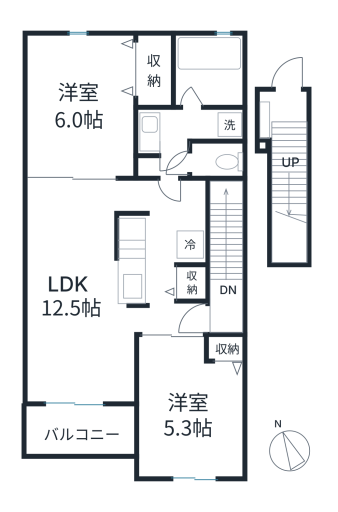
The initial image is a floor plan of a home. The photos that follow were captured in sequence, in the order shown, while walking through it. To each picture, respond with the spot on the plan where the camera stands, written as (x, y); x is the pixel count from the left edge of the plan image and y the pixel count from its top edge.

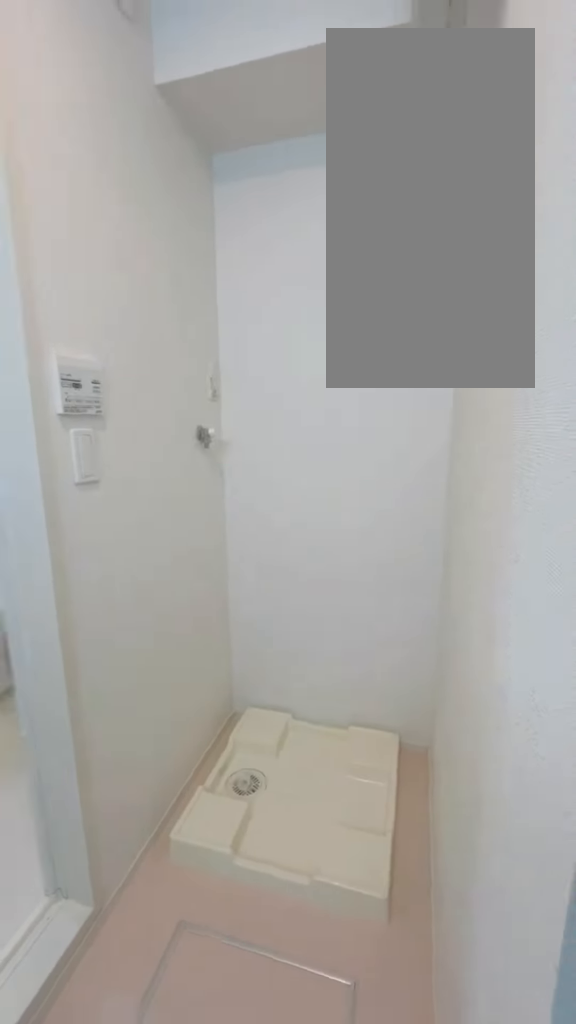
(176, 128)
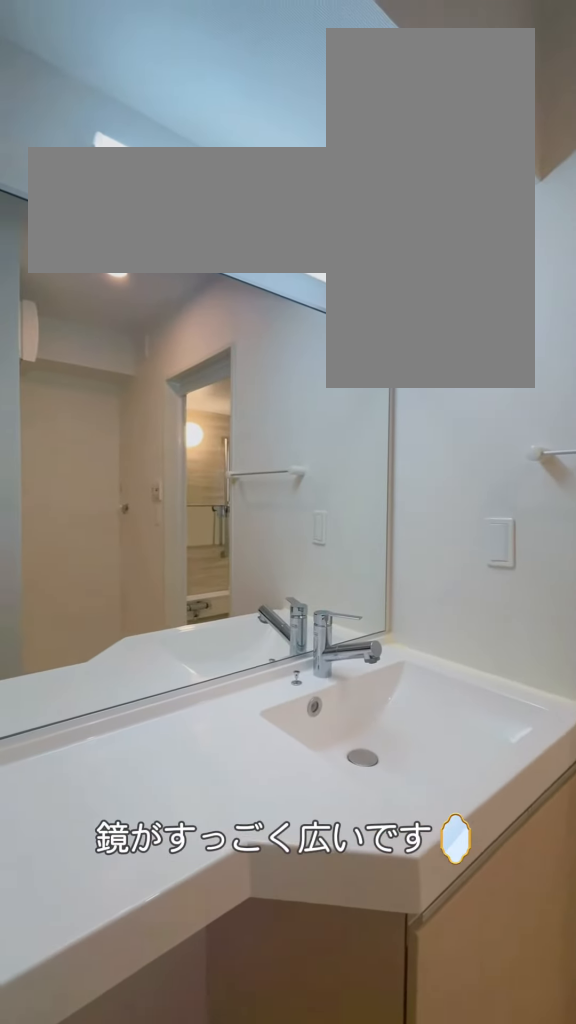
(171, 155)
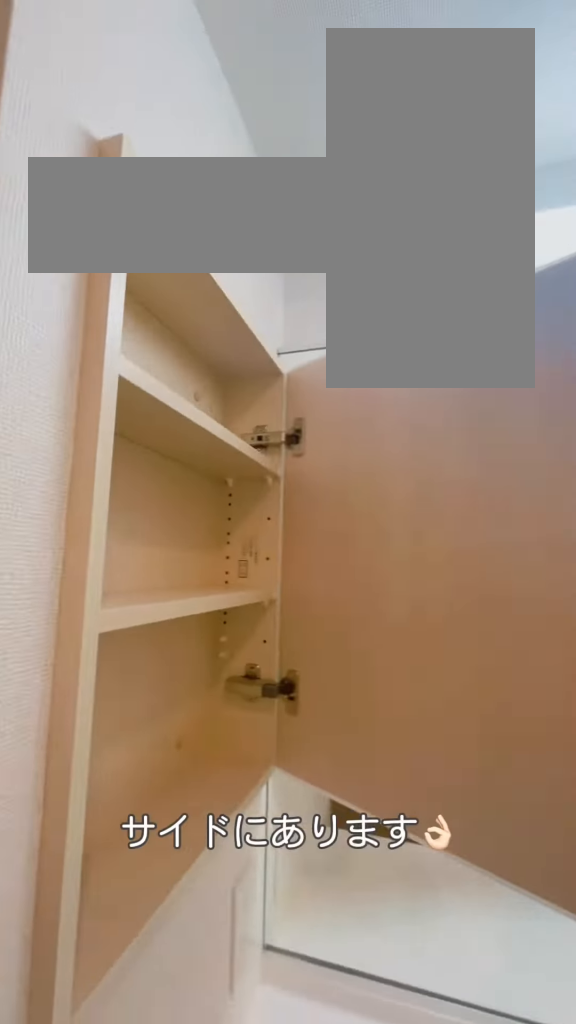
(171, 155)
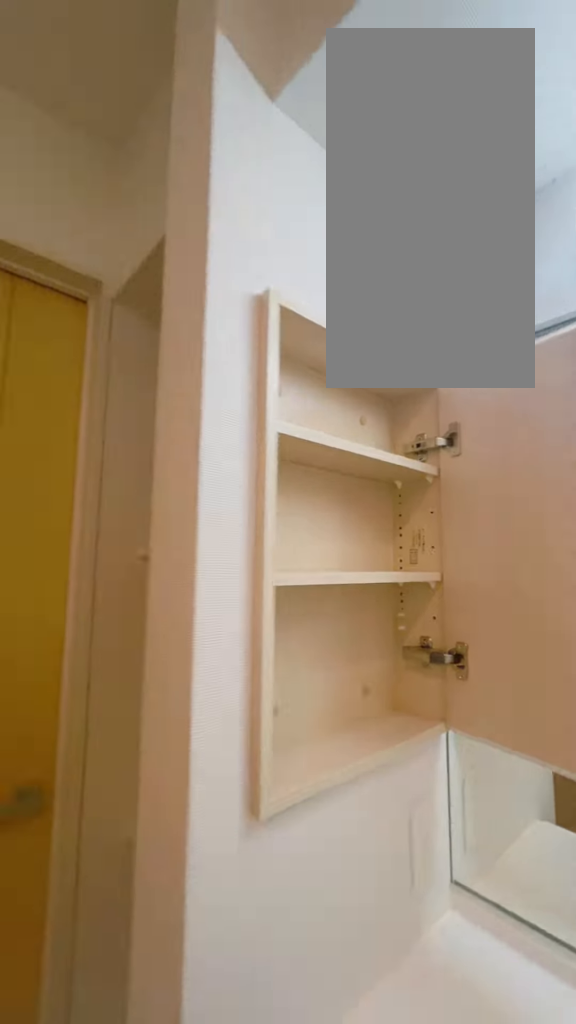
(171, 156)
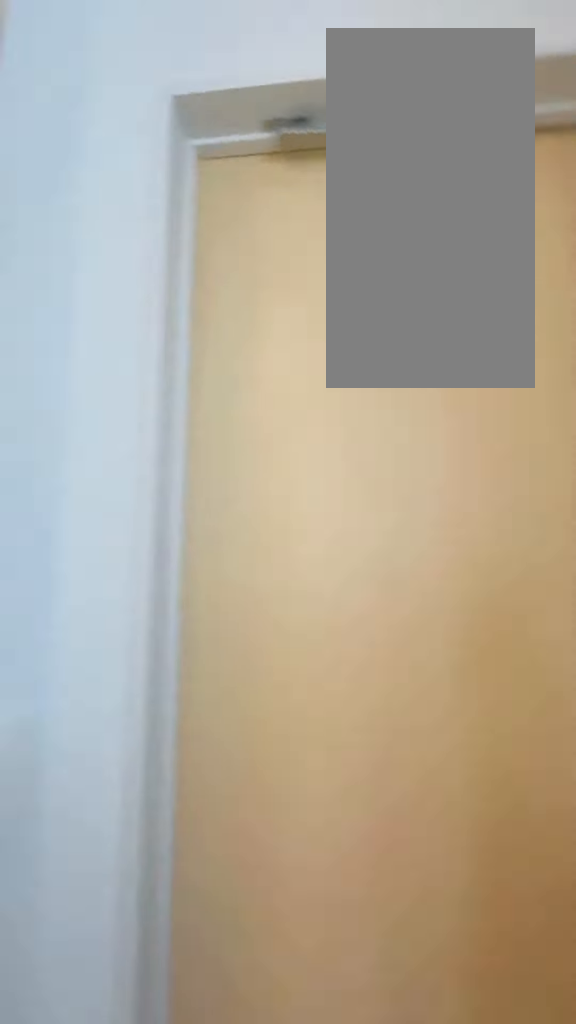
(170, 168)
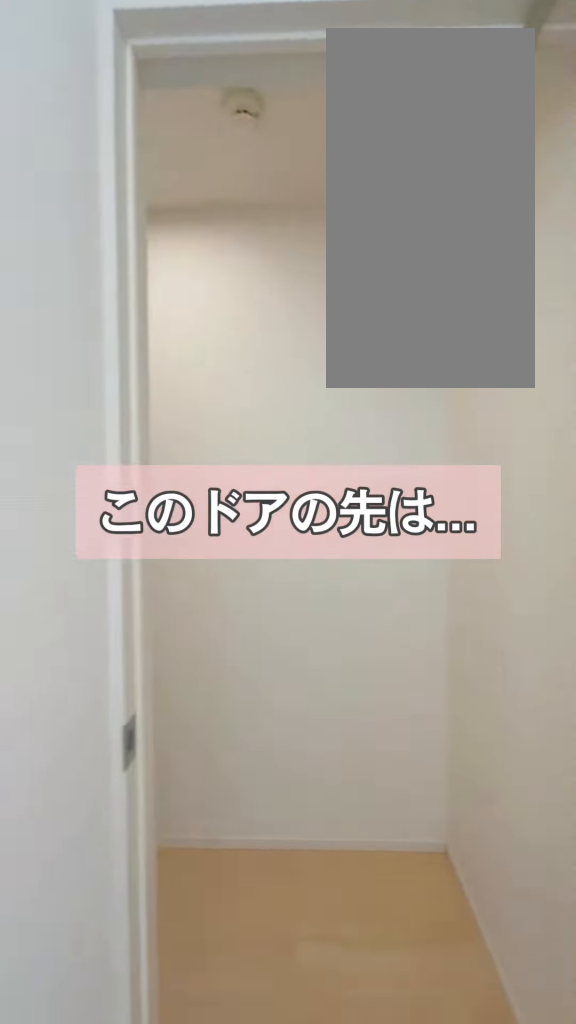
(210, 315)
